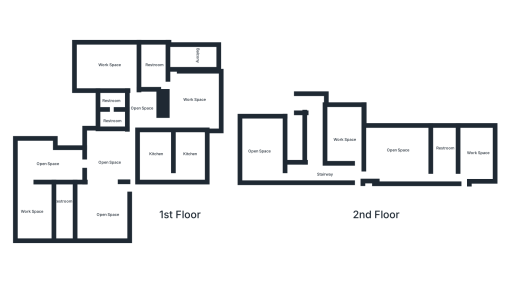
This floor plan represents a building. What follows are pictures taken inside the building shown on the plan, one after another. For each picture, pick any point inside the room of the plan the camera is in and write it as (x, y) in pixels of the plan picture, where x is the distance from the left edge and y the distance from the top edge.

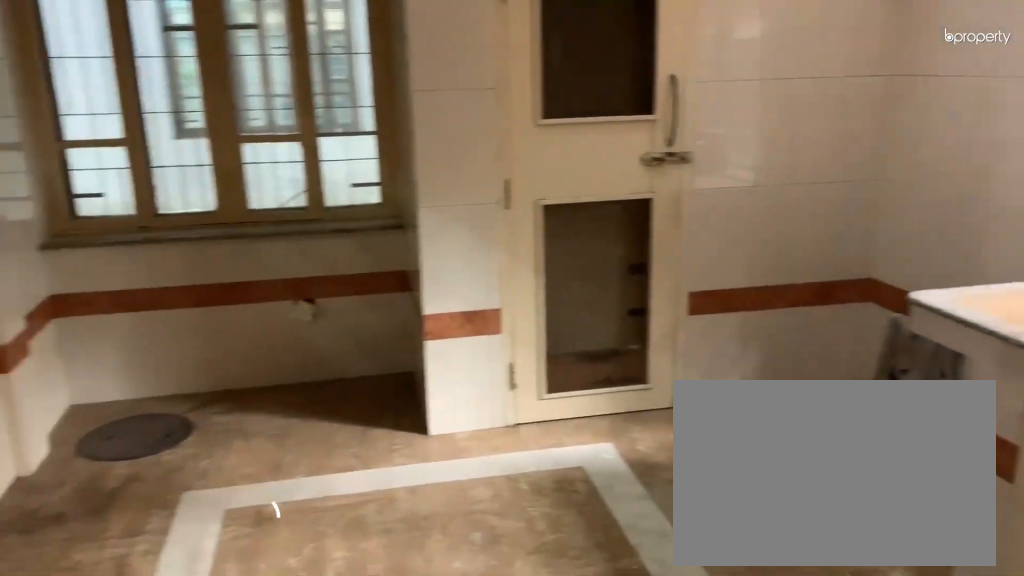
(191, 159)
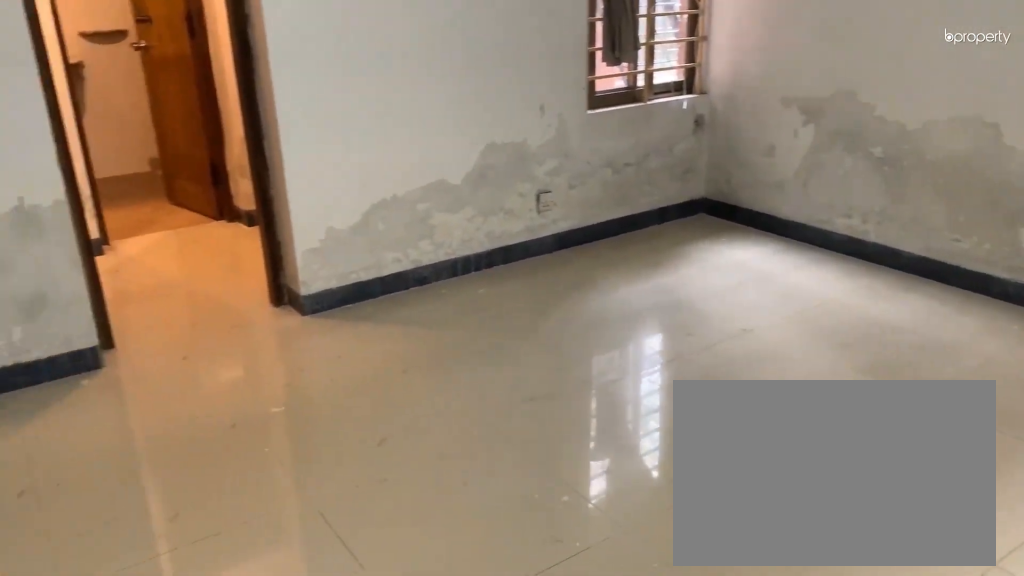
(109, 71)
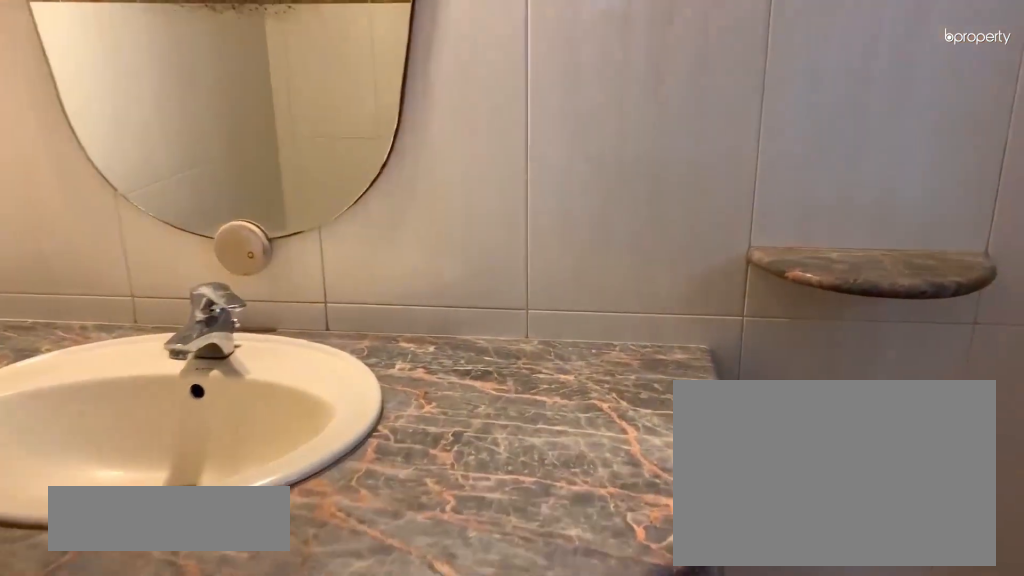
(110, 118)
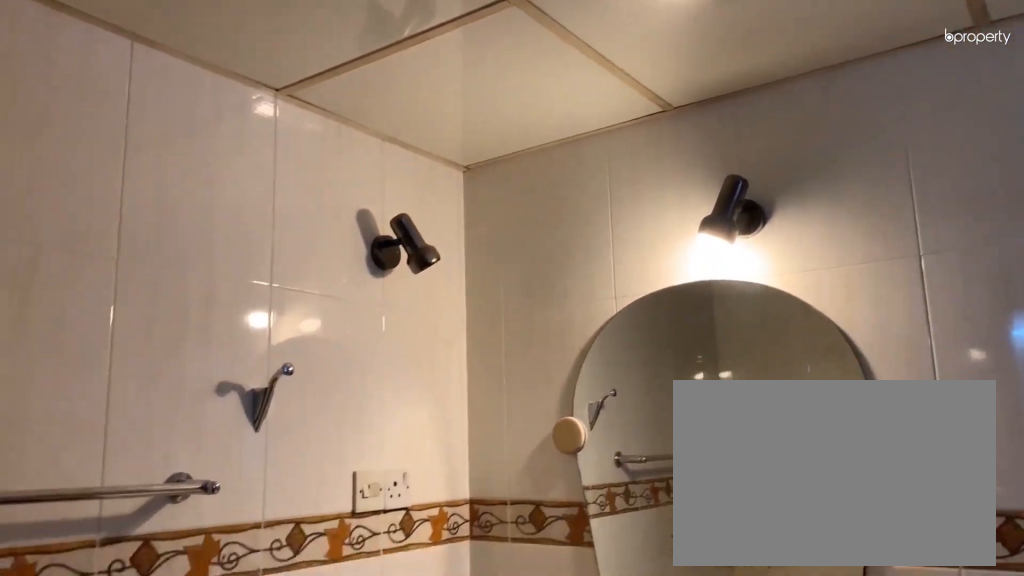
(110, 116)
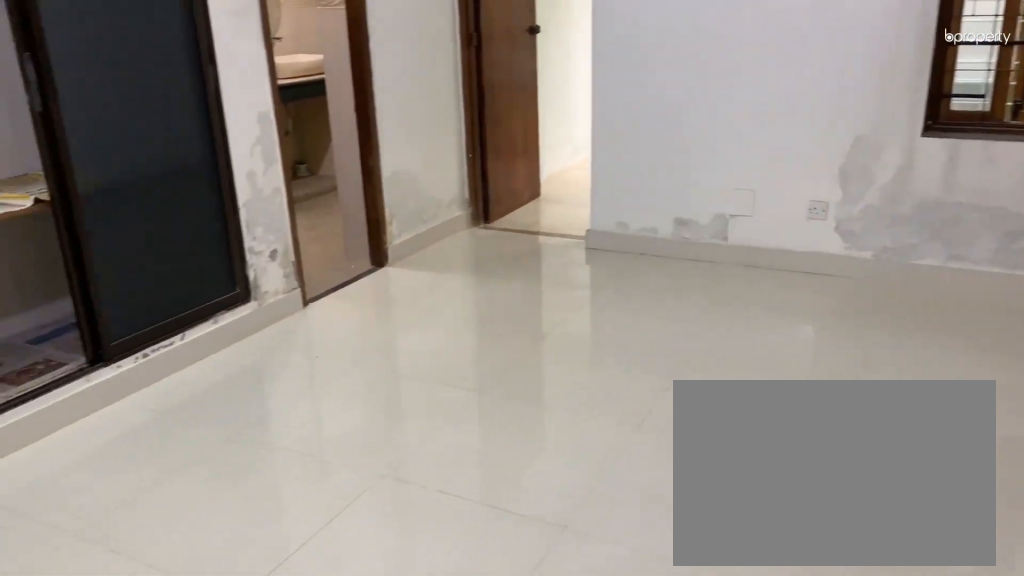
(191, 95)
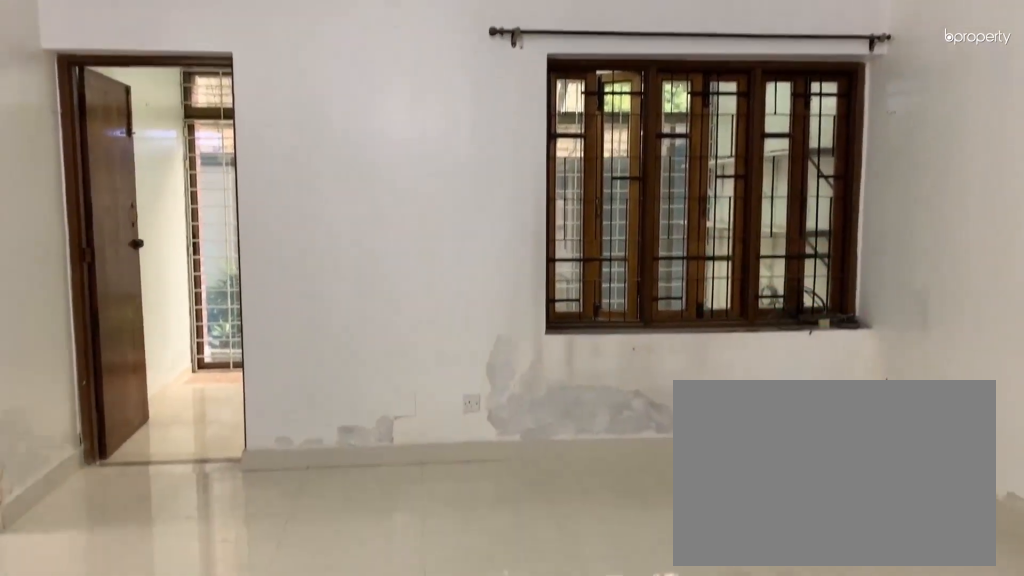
(191, 95)
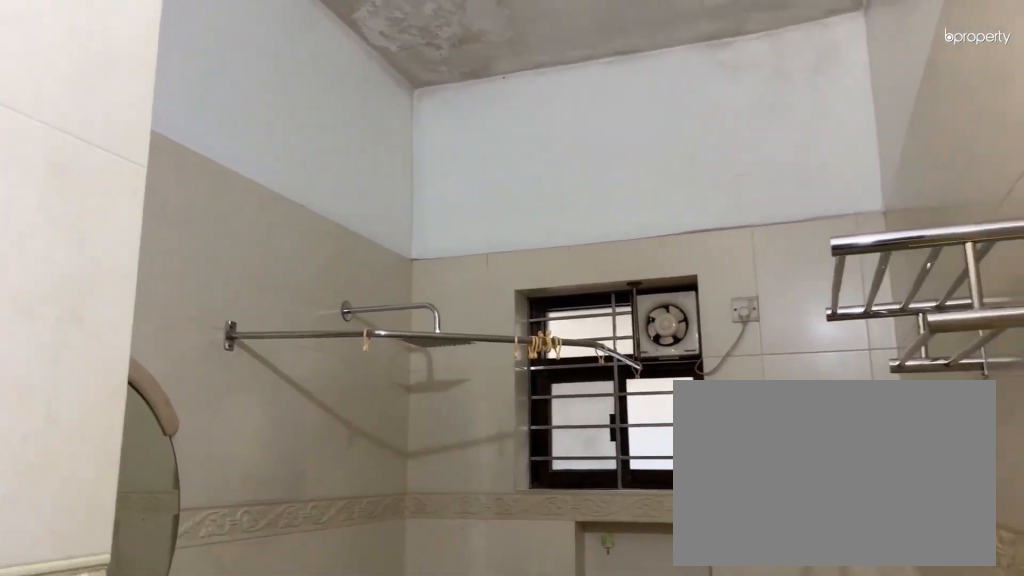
(154, 73)
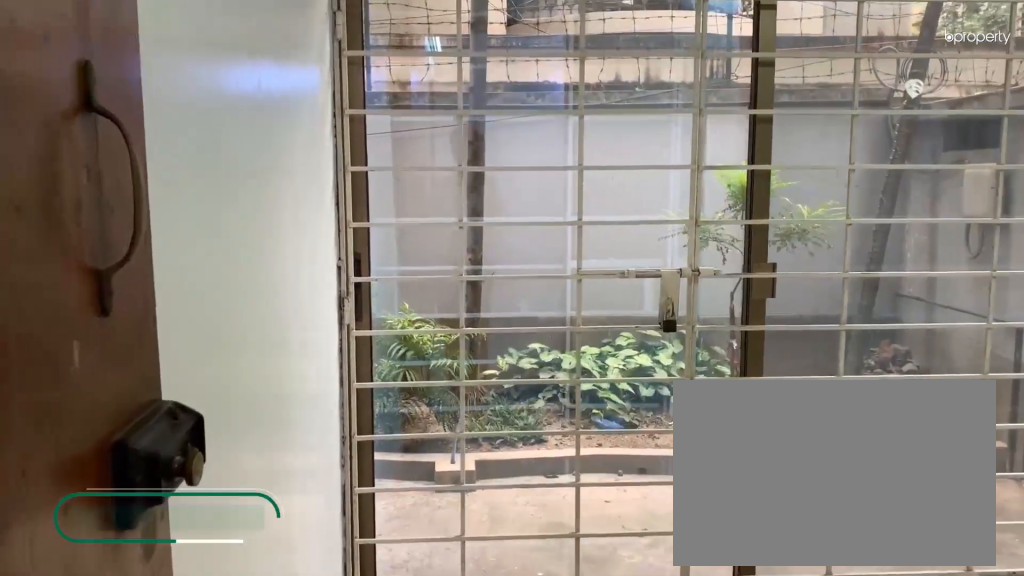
(192, 55)
